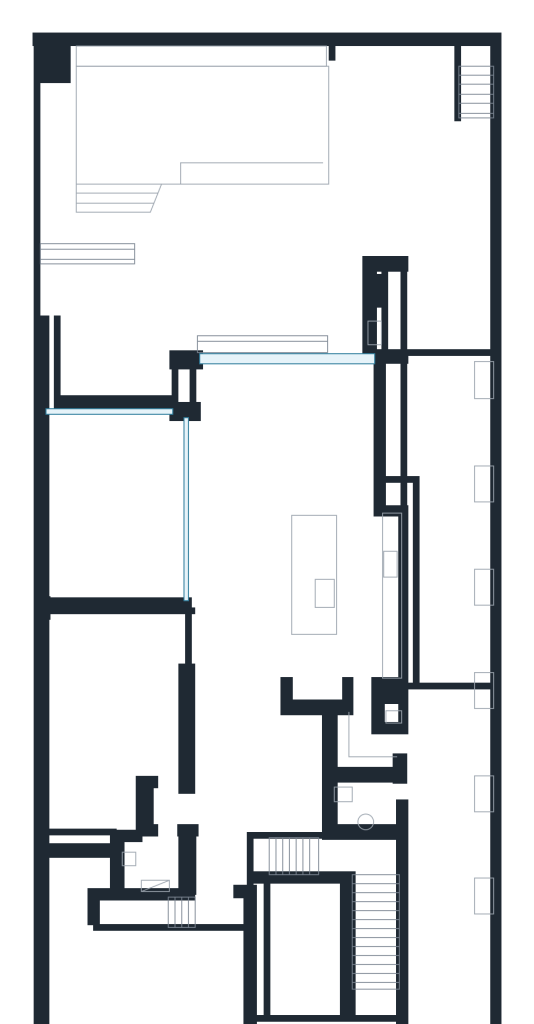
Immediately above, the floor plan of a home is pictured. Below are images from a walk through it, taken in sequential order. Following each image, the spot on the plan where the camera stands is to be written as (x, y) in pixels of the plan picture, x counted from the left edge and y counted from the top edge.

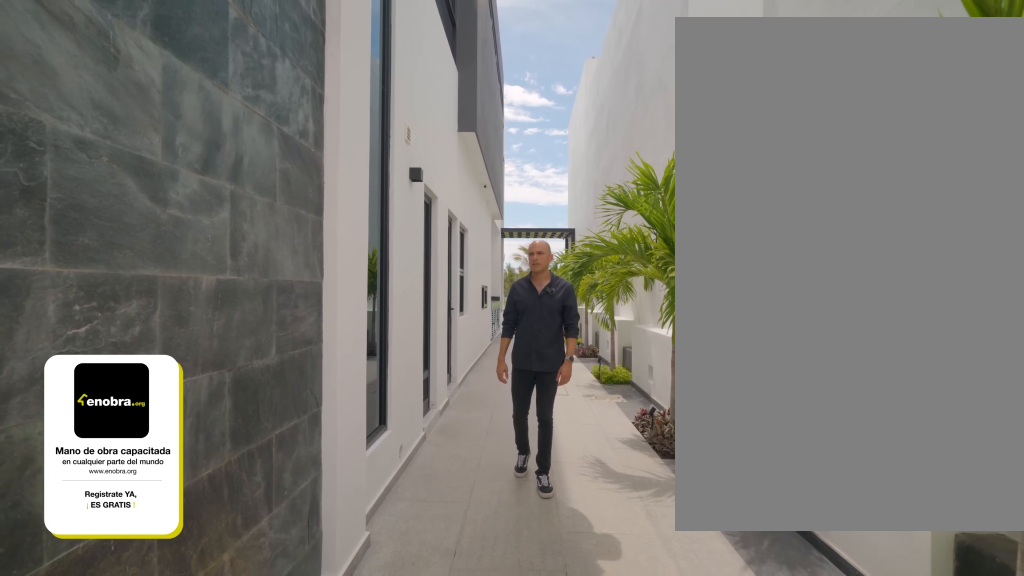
(462, 989)
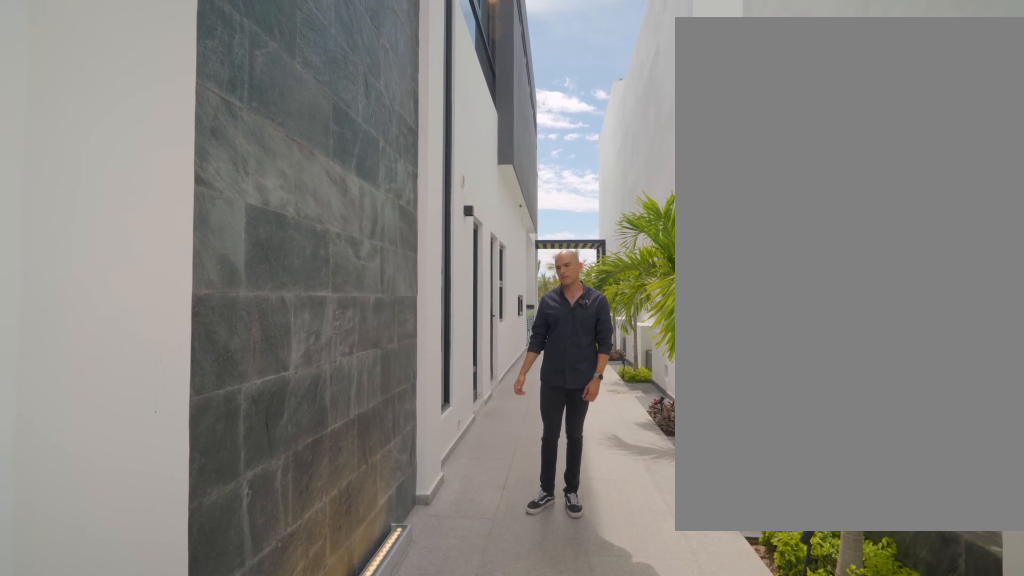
(455, 996)
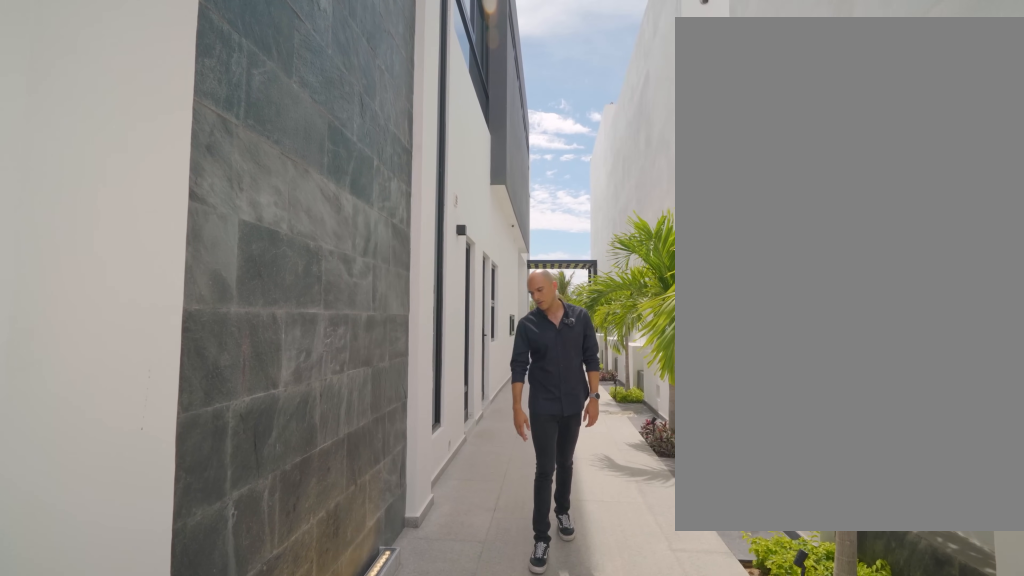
(453, 995)
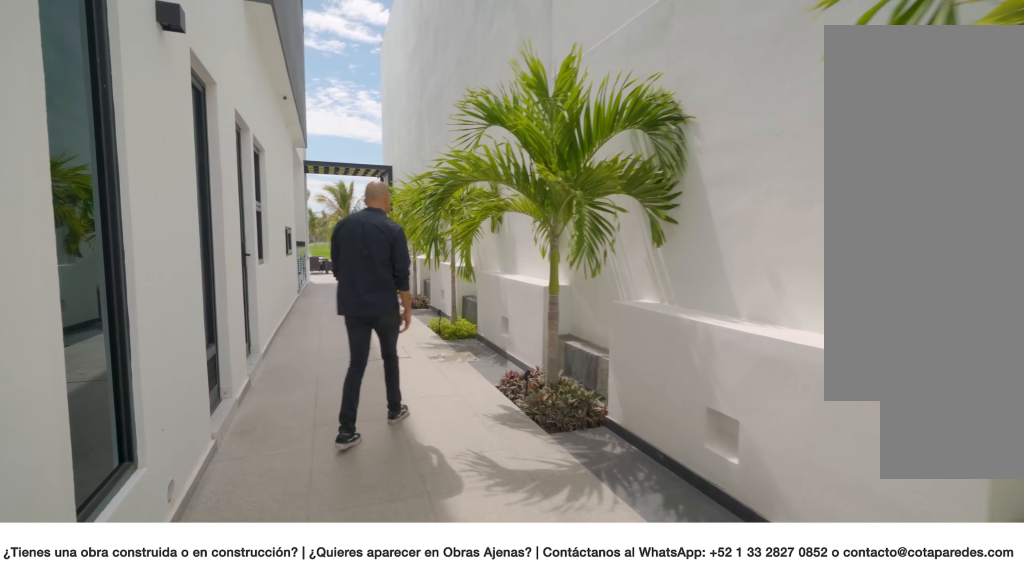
(444, 889)
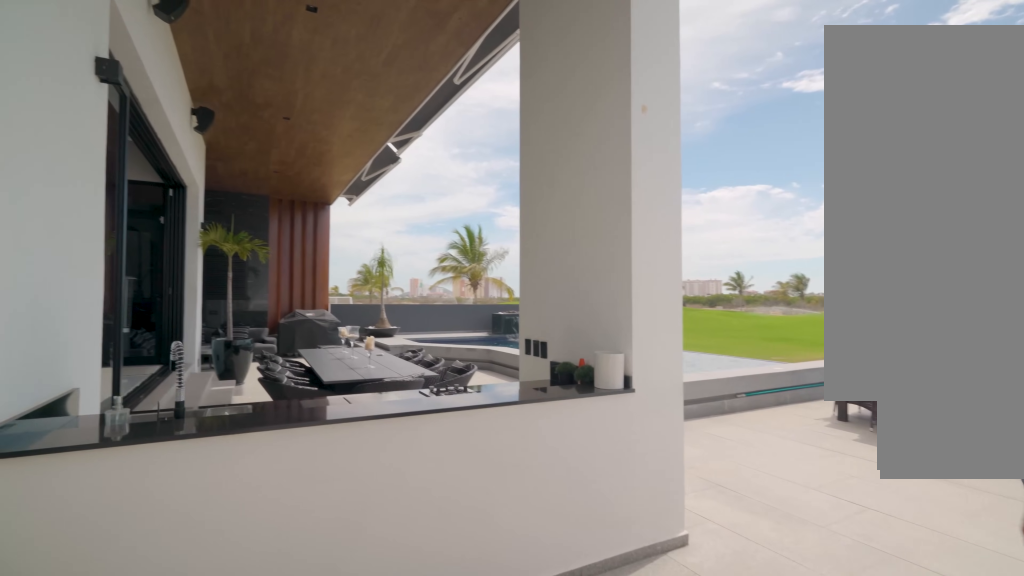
(443, 315)
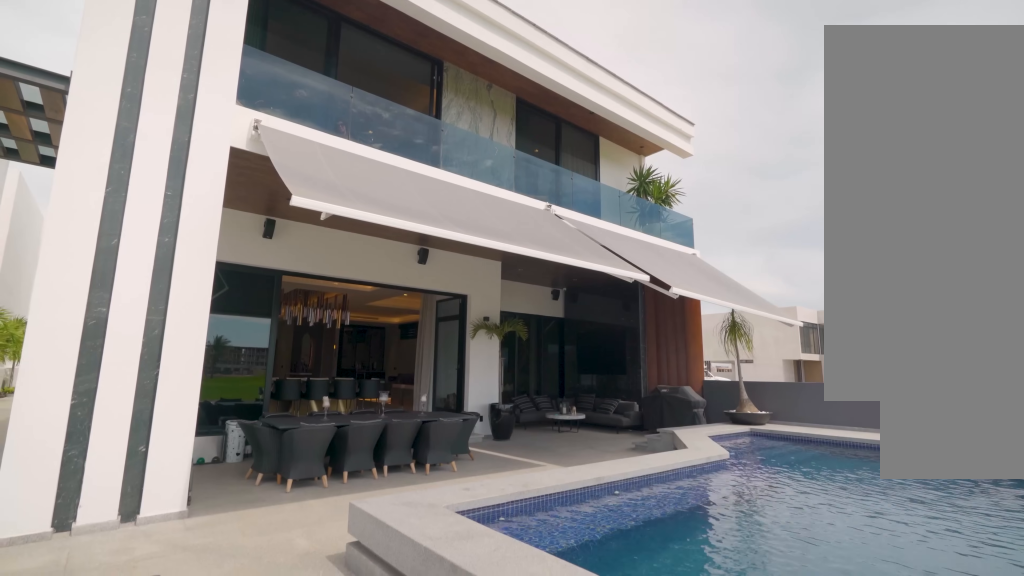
(372, 174)
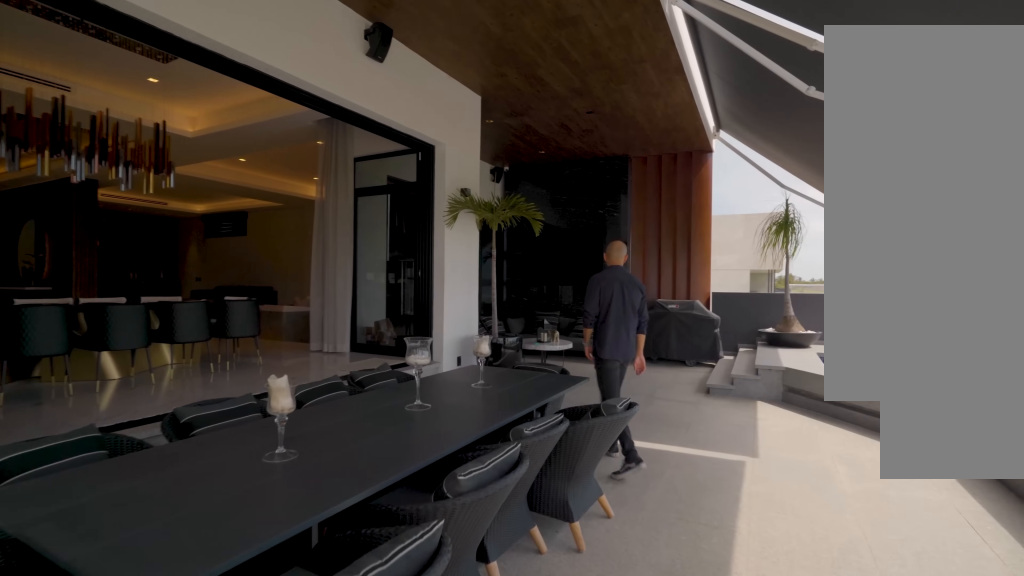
(371, 174)
